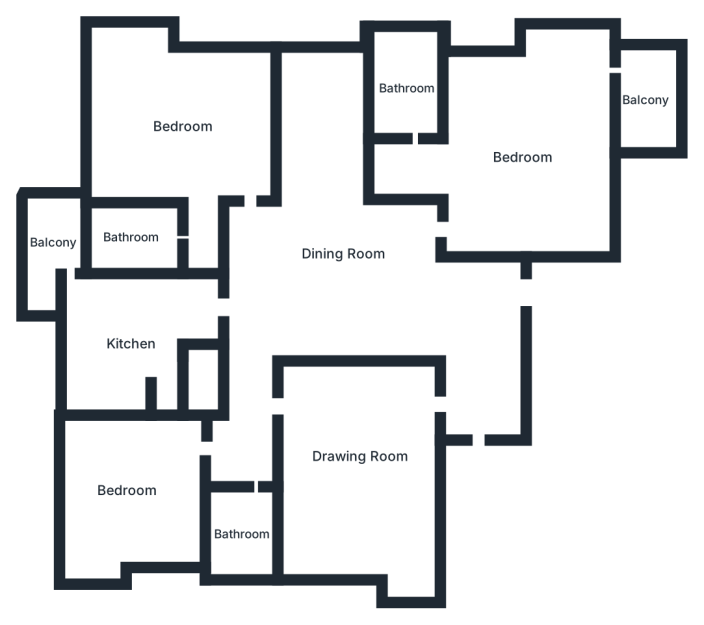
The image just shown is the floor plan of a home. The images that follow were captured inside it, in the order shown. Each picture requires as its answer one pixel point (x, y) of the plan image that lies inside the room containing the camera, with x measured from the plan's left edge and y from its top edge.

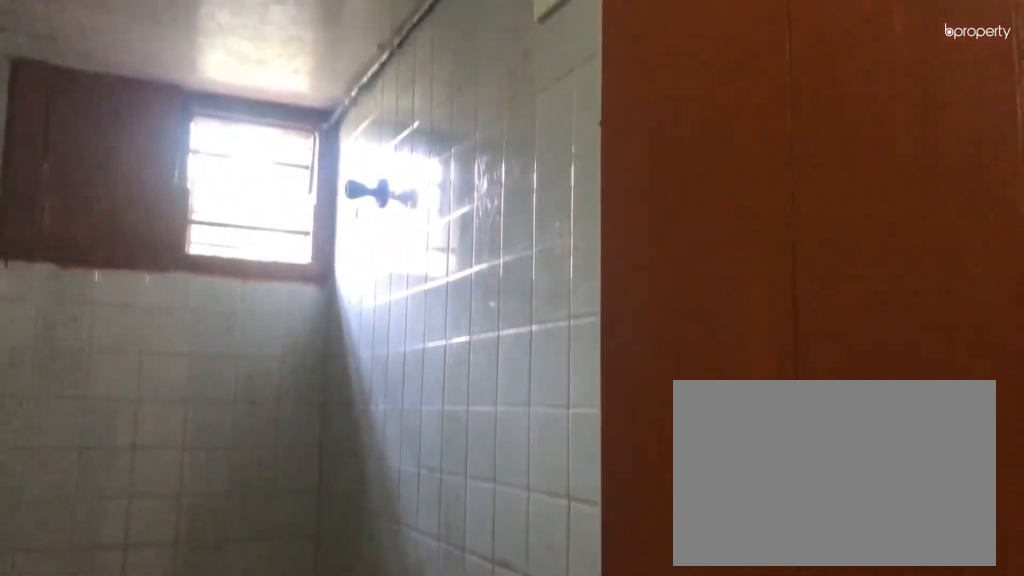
(406, 91)
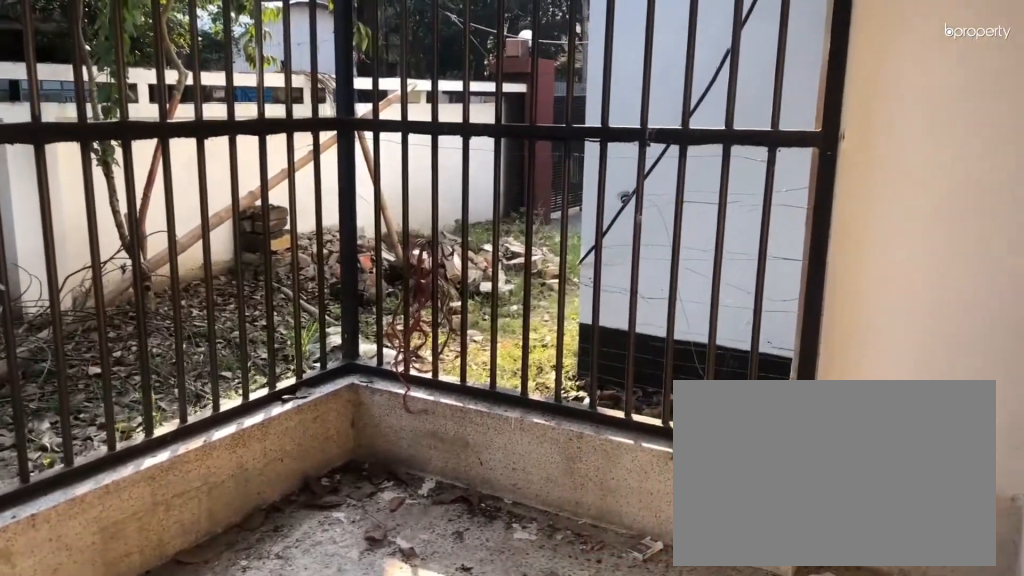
(649, 96)
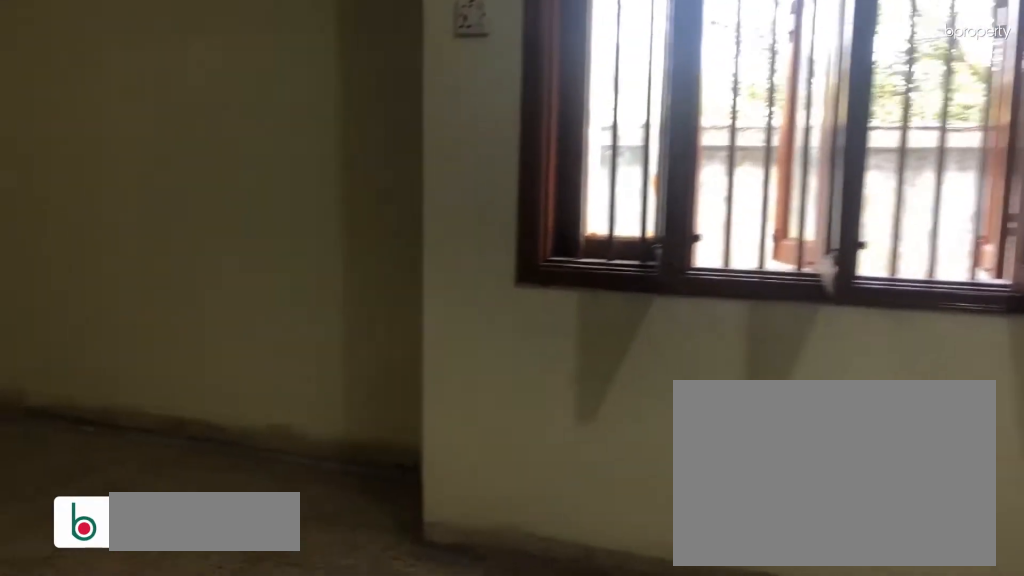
(182, 132)
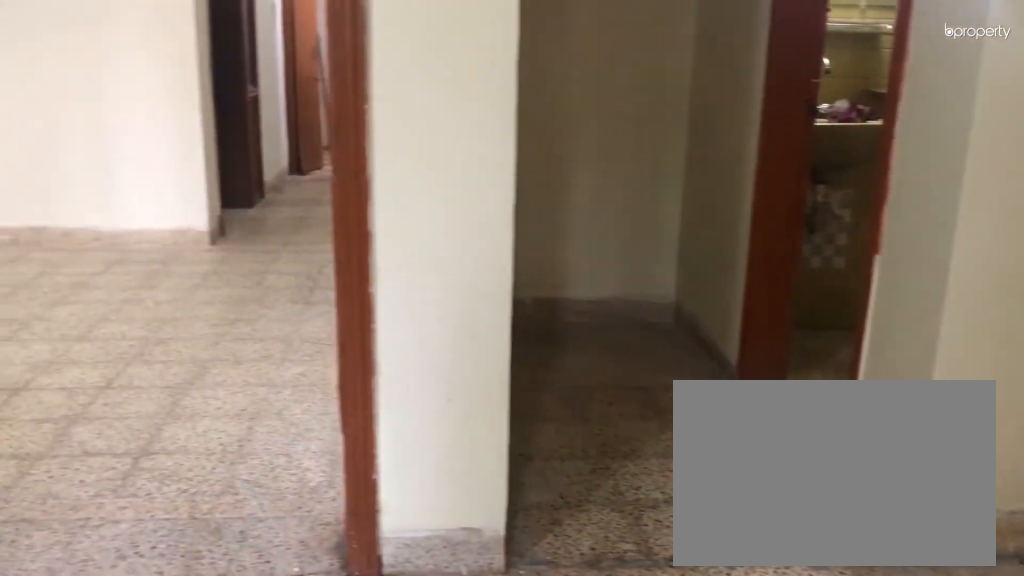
(182, 132)
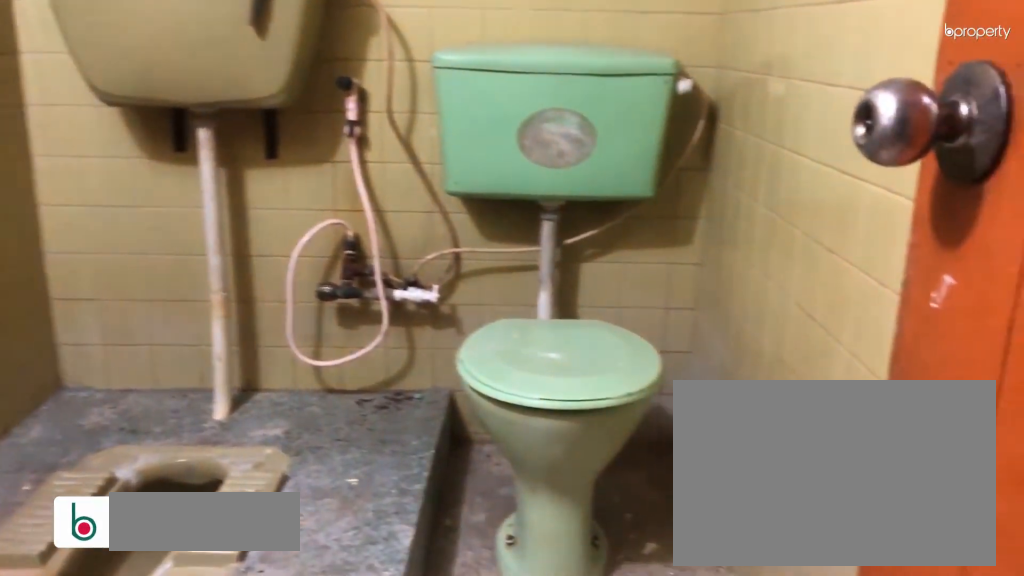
(131, 237)
